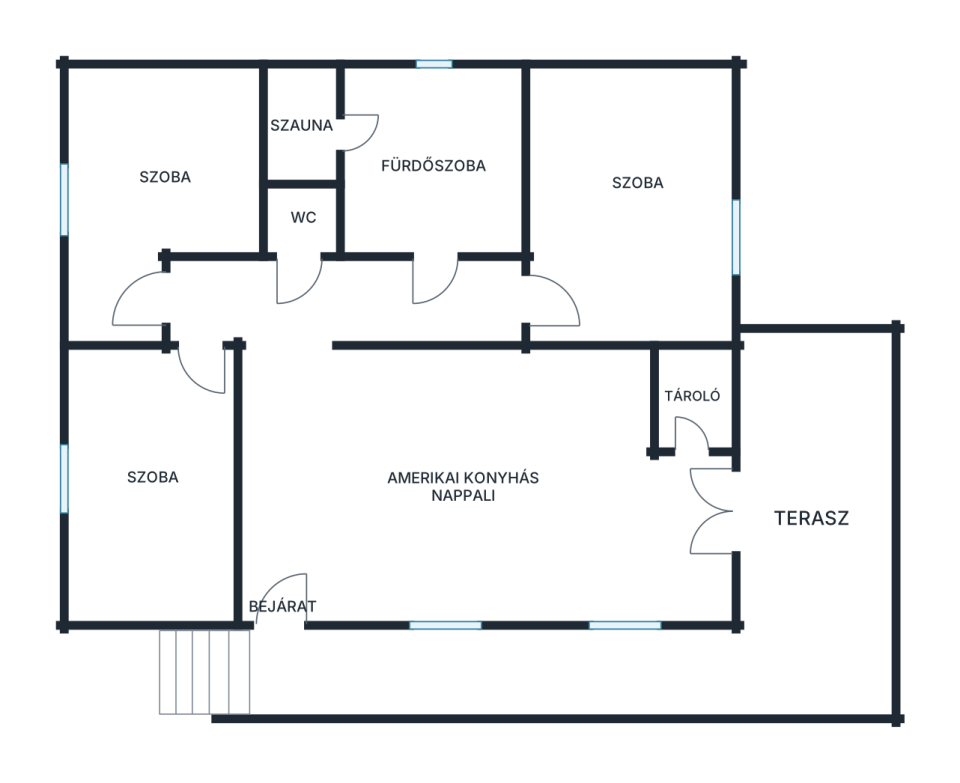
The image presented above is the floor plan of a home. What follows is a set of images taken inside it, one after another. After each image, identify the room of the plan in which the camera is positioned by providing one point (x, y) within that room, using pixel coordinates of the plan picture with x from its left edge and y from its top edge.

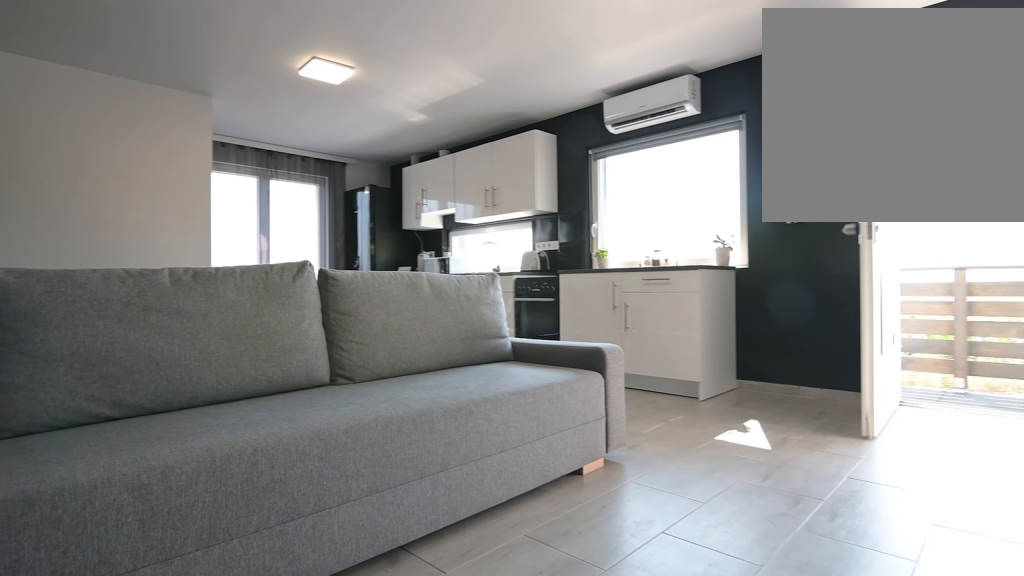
(359, 476)
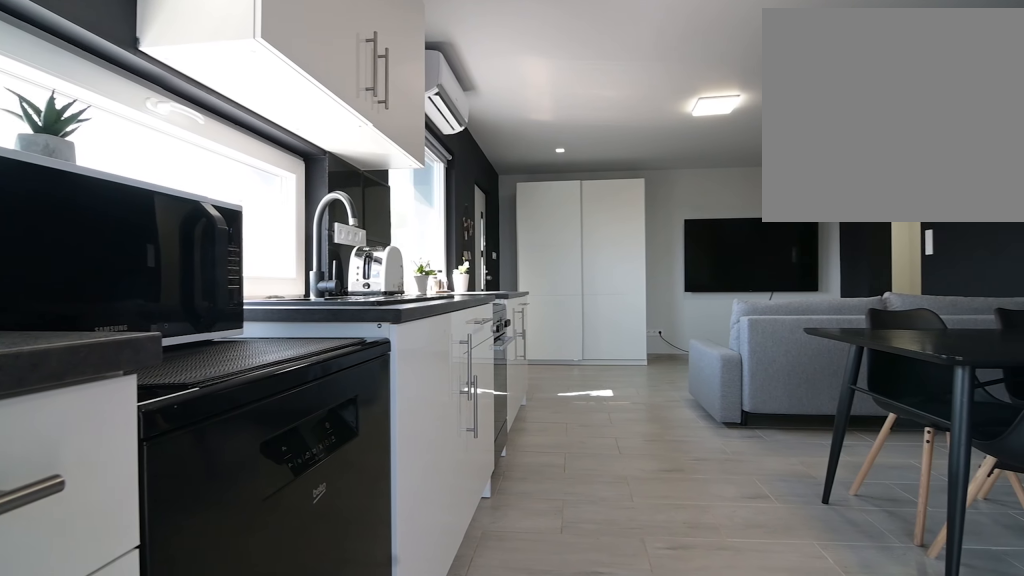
(359, 476)
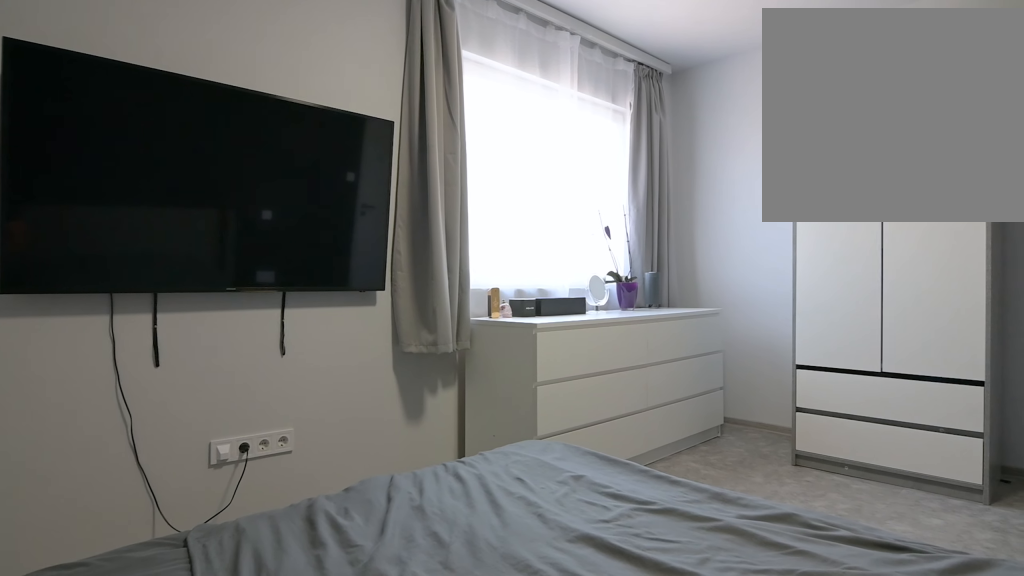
(623, 222)
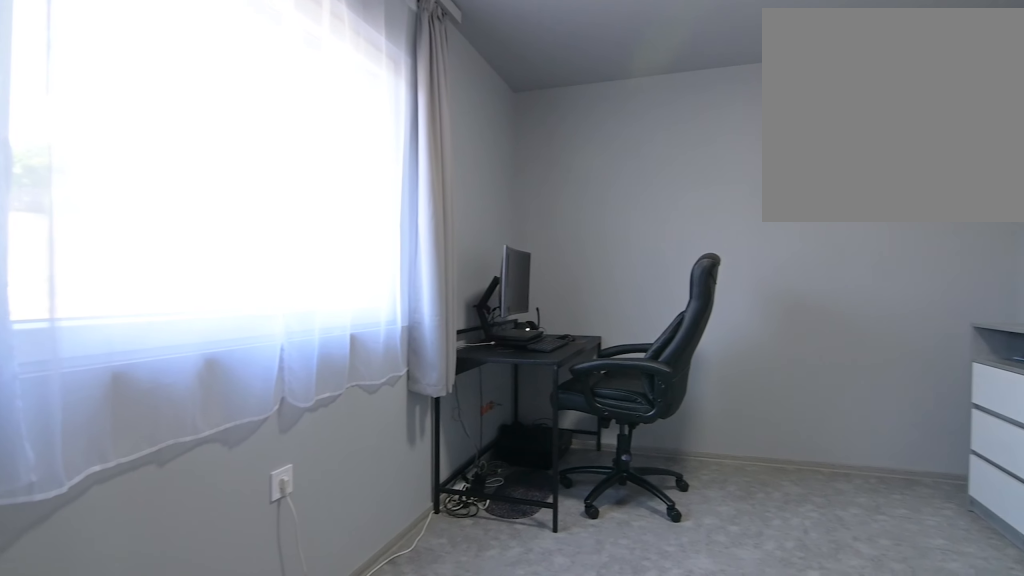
(160, 151)
